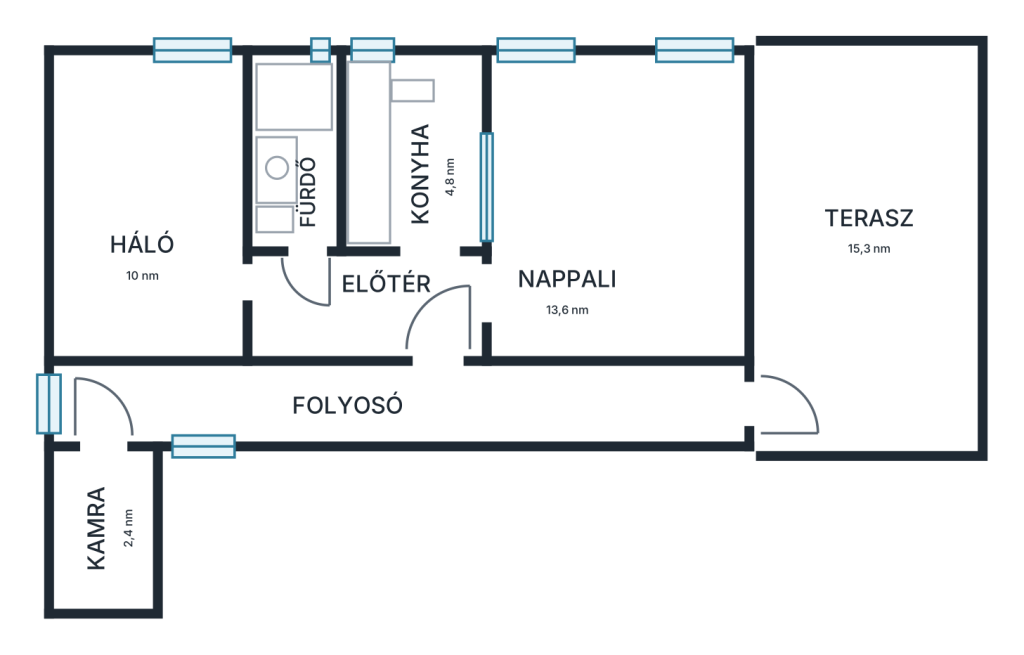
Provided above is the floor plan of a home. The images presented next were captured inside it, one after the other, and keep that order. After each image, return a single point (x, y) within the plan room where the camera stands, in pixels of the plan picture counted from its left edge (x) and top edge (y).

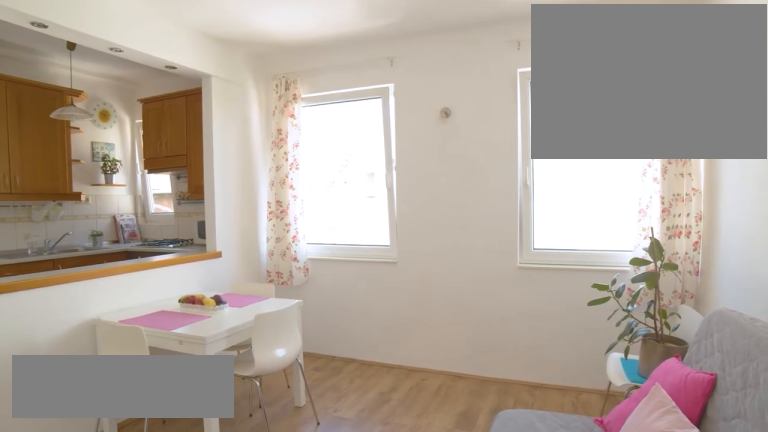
(613, 200)
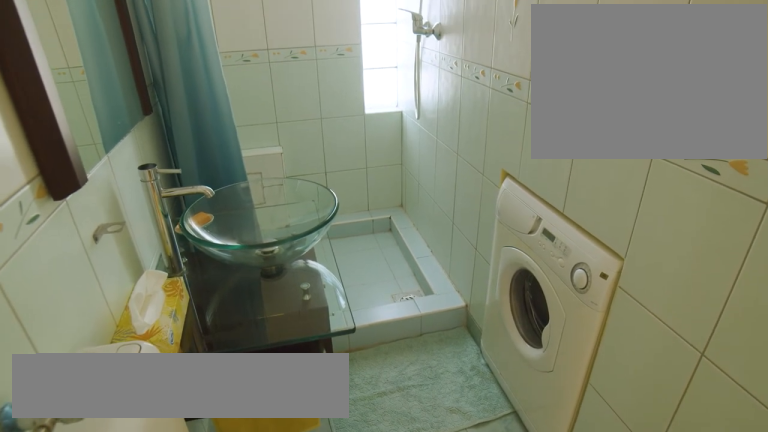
(291, 151)
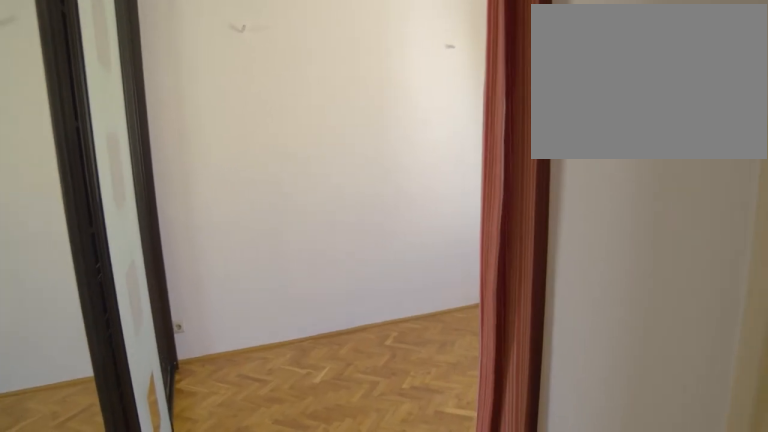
(145, 197)
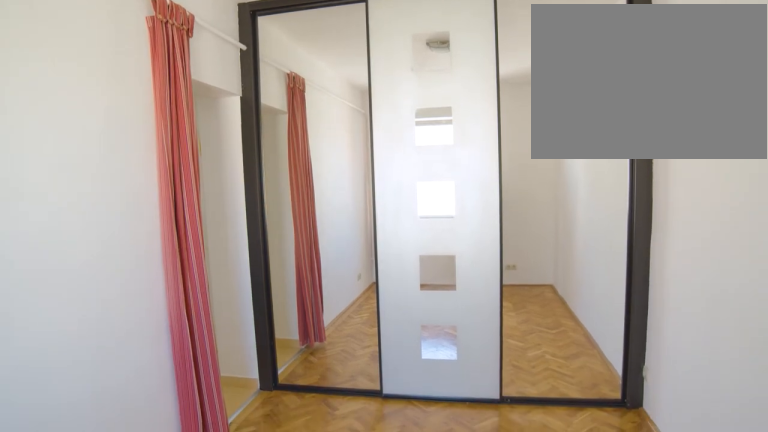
(146, 197)
